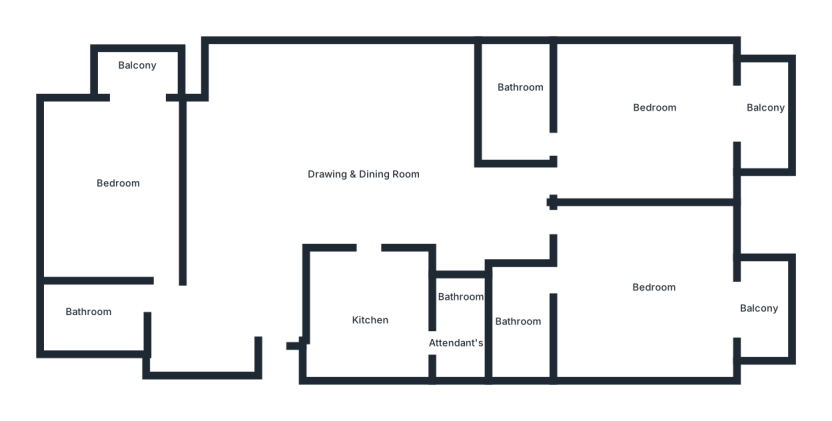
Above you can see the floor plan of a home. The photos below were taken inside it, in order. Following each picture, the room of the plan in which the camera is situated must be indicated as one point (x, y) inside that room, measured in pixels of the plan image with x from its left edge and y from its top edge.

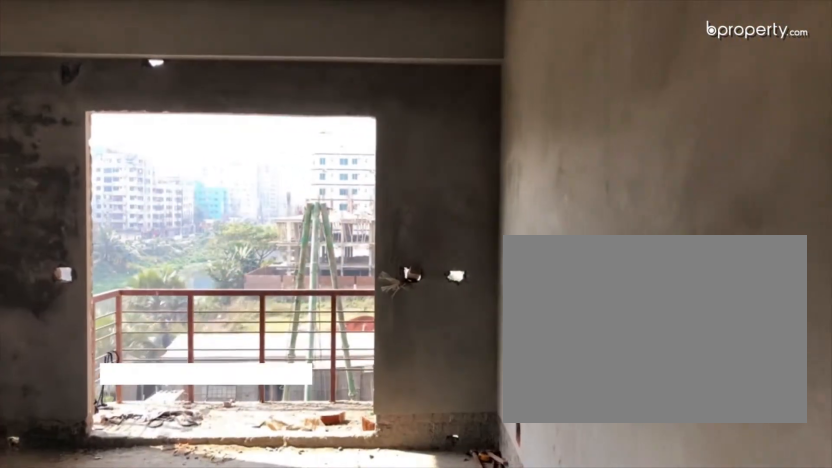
(608, 166)
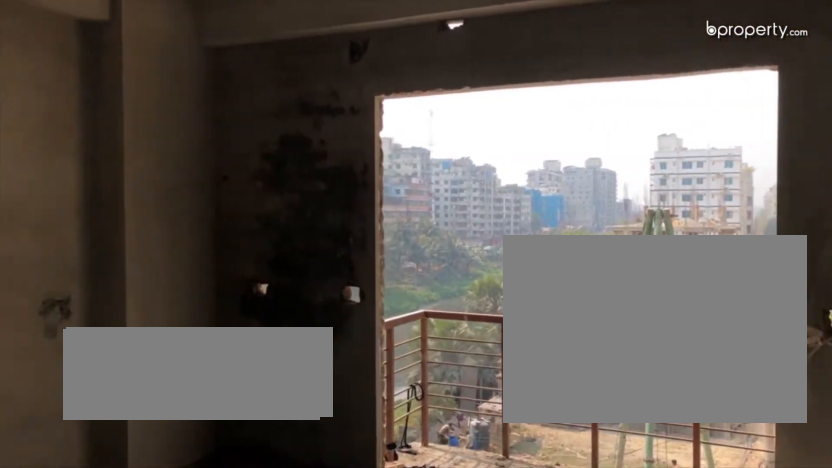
(649, 123)
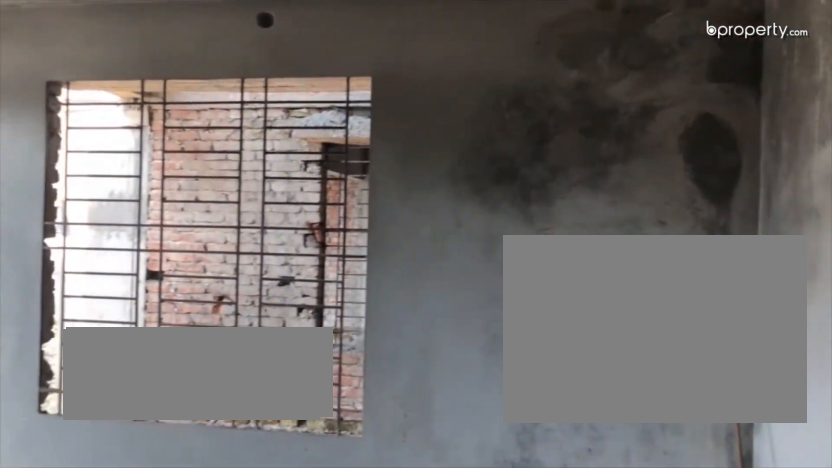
(637, 272)
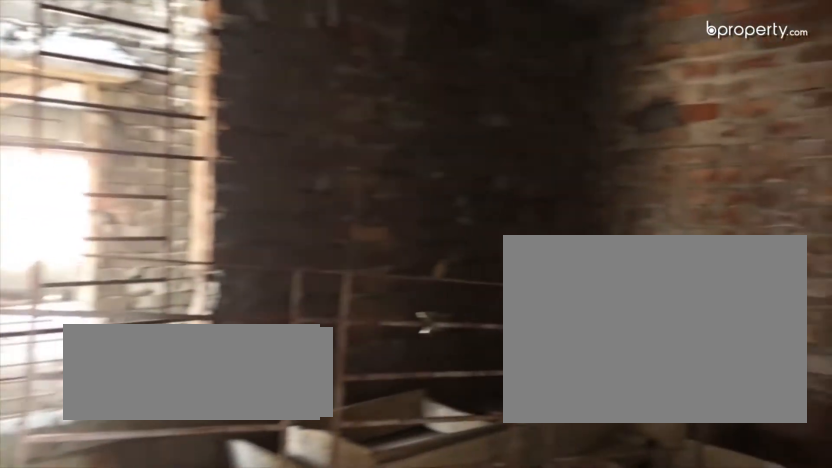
(370, 302)
